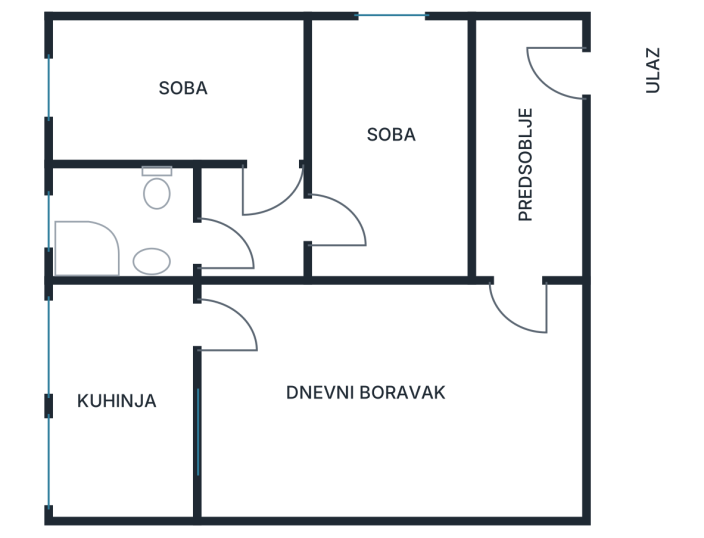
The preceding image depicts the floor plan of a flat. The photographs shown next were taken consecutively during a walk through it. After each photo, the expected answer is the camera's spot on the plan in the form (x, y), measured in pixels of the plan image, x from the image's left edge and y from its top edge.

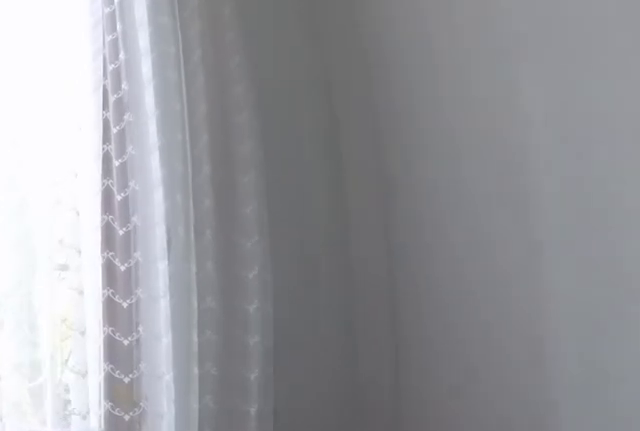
(149, 114)
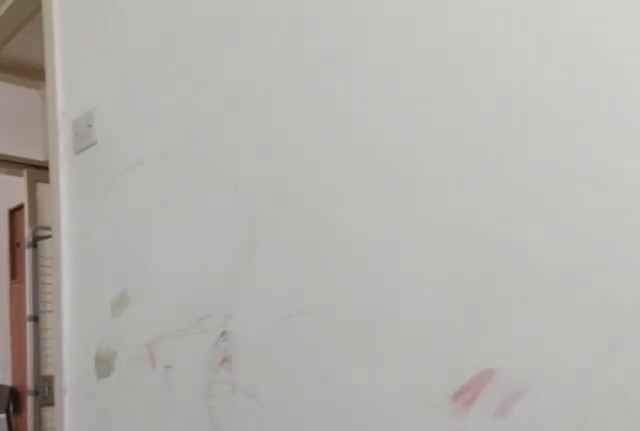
(157, 85)
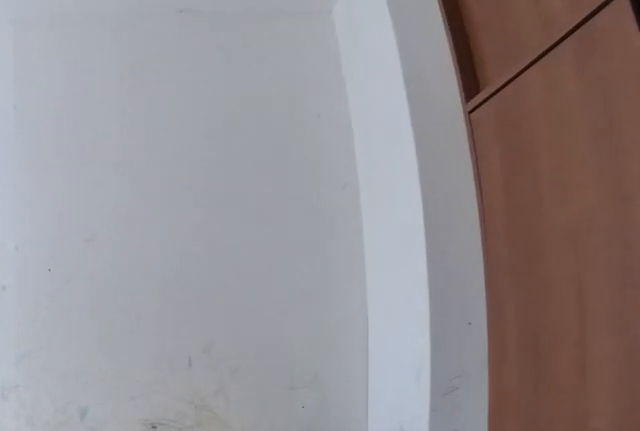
(301, 210)
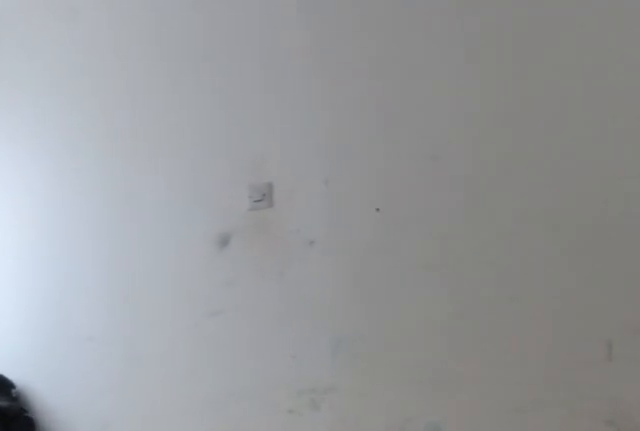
(337, 219)
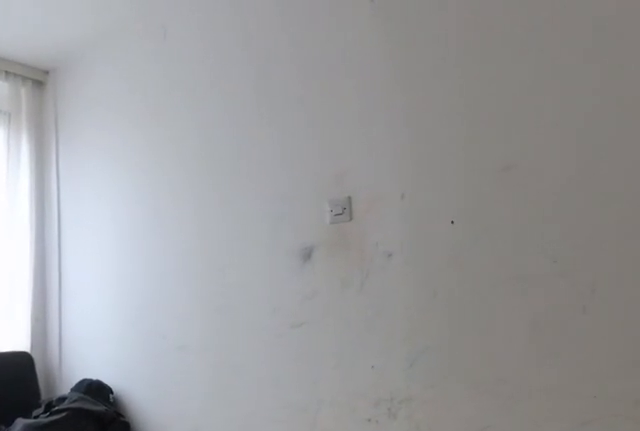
(349, 231)
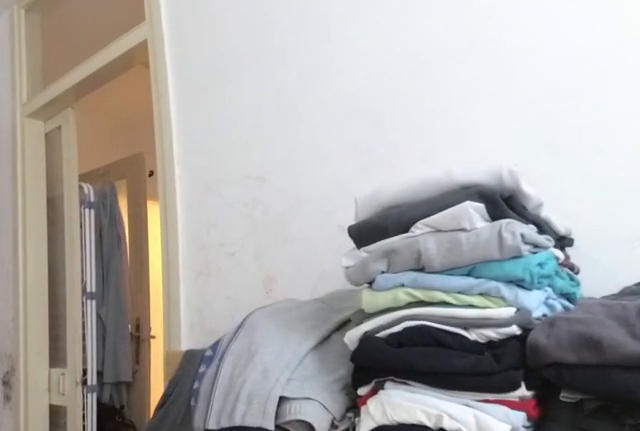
(390, 52)
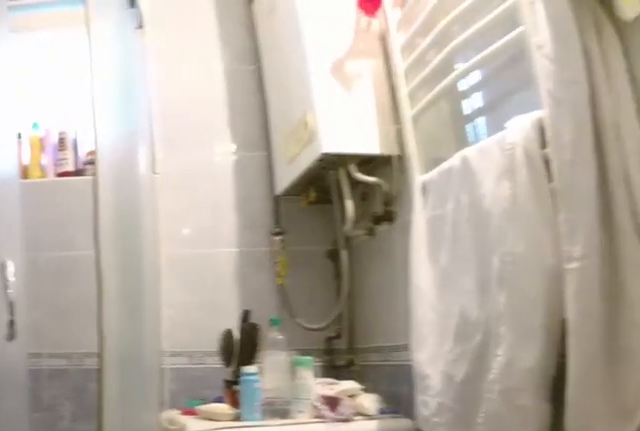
(210, 232)
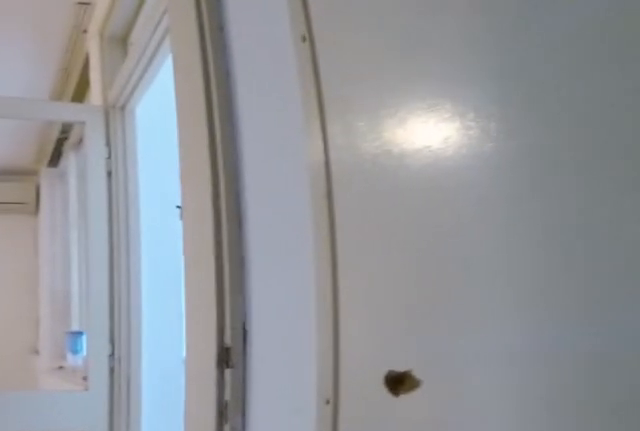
(251, 203)
